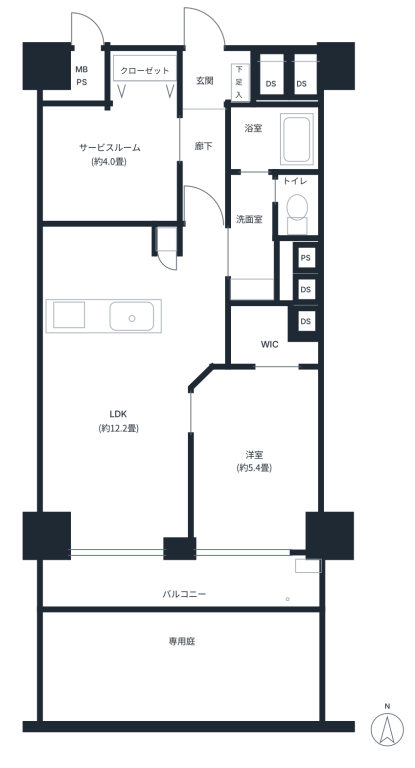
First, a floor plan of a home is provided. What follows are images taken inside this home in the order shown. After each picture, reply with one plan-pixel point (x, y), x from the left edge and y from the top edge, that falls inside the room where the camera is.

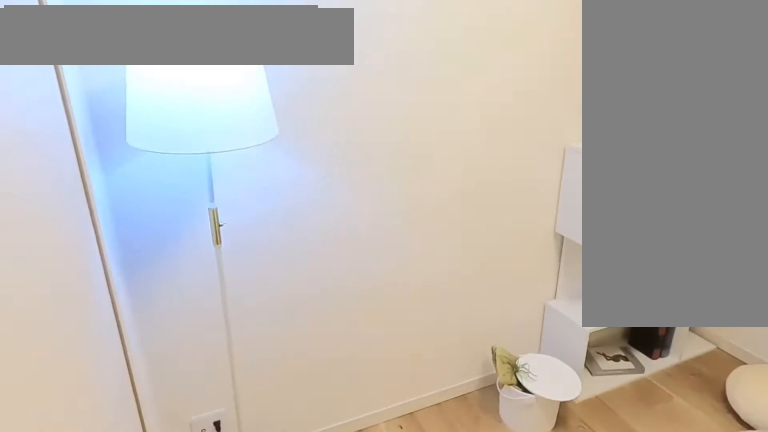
(112, 161)
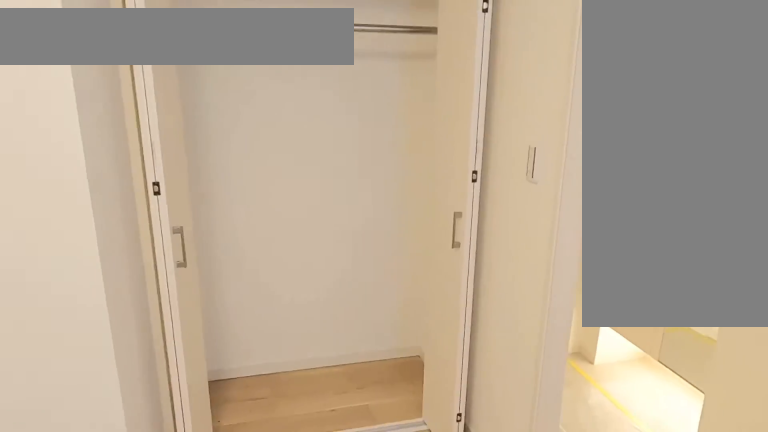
(112, 160)
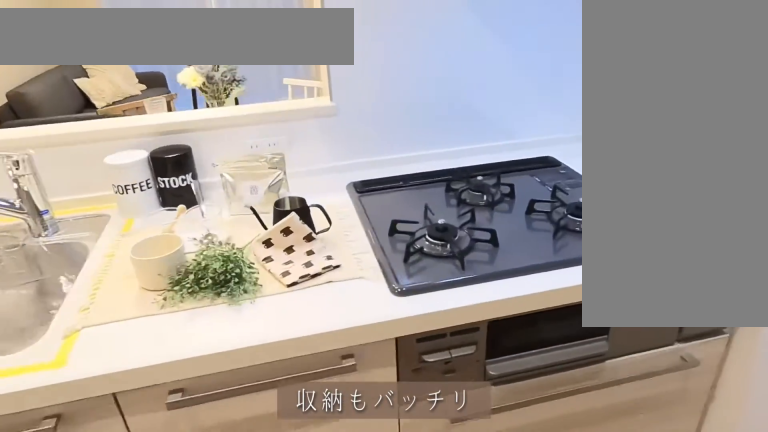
(110, 263)
